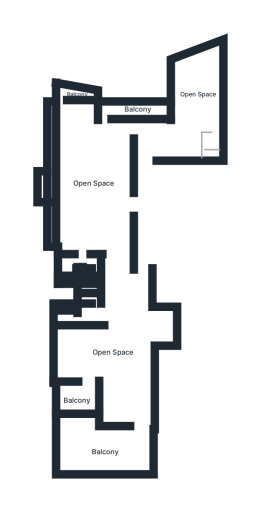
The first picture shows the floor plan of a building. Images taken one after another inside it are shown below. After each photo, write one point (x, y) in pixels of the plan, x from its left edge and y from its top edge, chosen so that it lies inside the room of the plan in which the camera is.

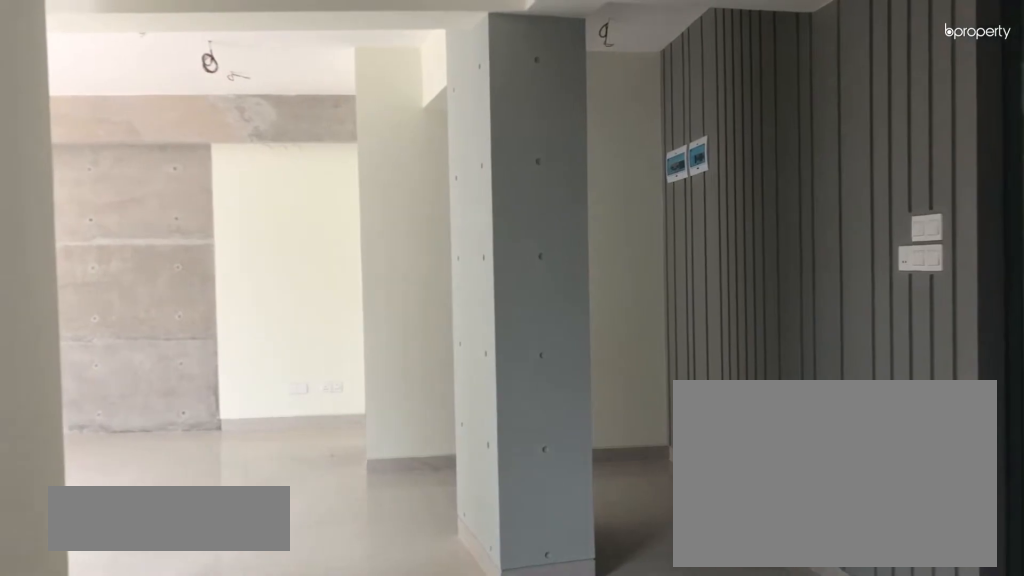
(175, 138)
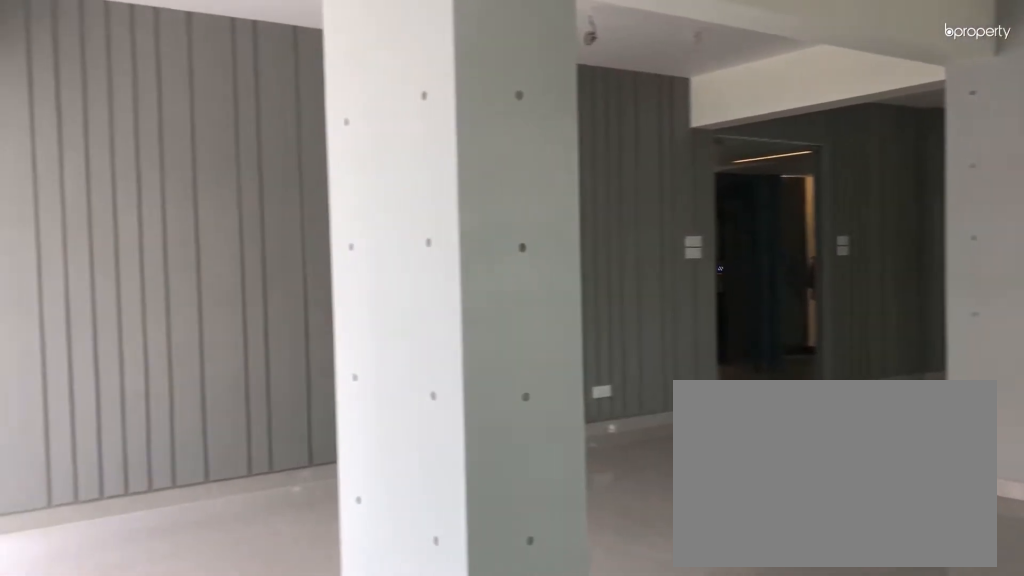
(97, 188)
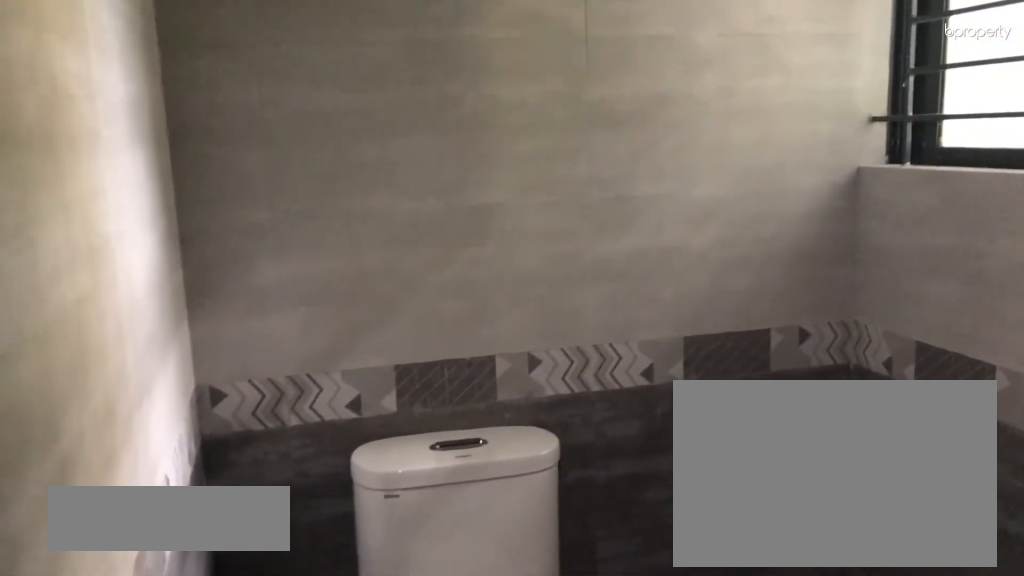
(66, 273)
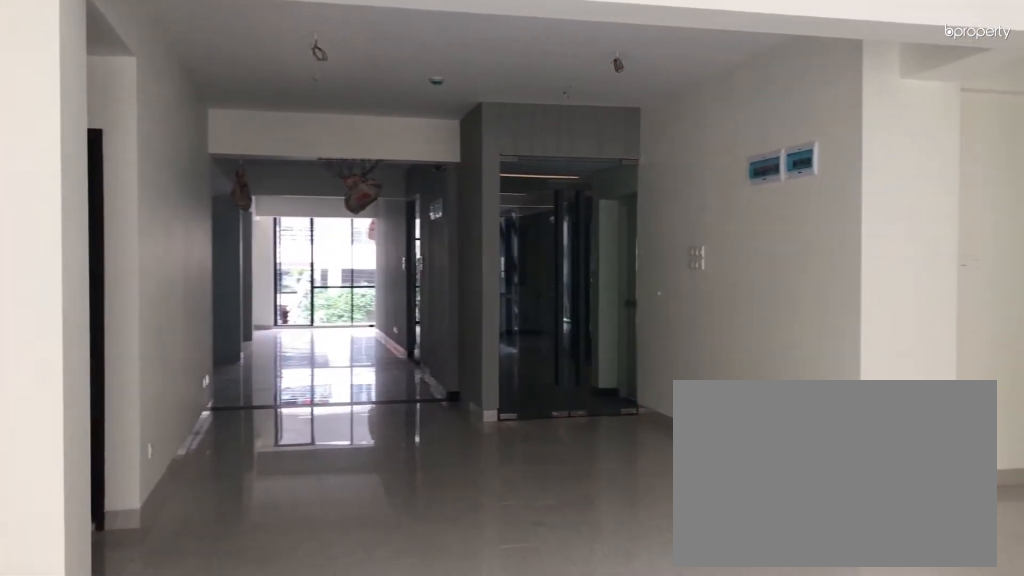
(110, 349)
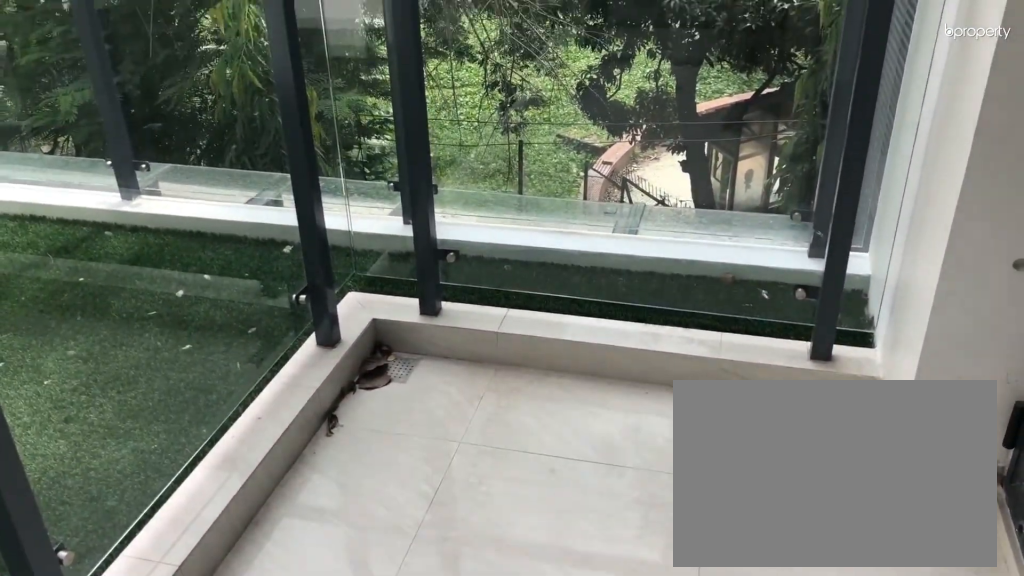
(78, 398)
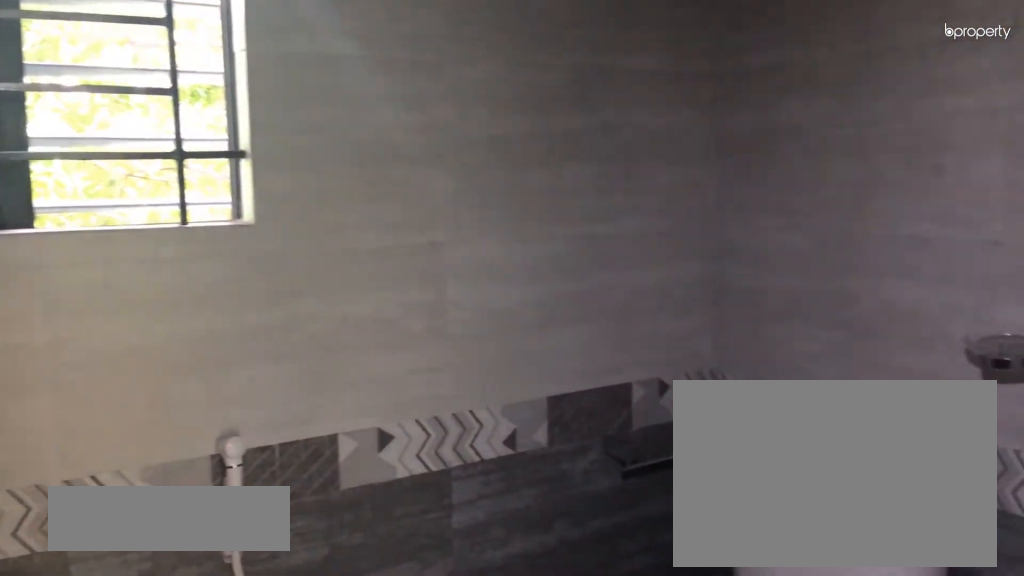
(66, 313)
